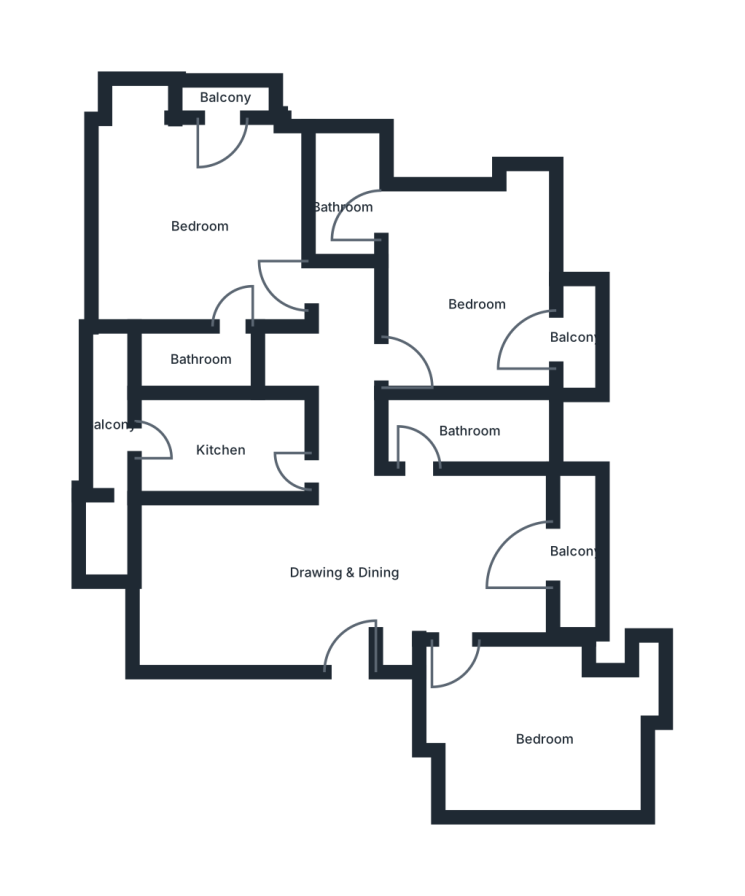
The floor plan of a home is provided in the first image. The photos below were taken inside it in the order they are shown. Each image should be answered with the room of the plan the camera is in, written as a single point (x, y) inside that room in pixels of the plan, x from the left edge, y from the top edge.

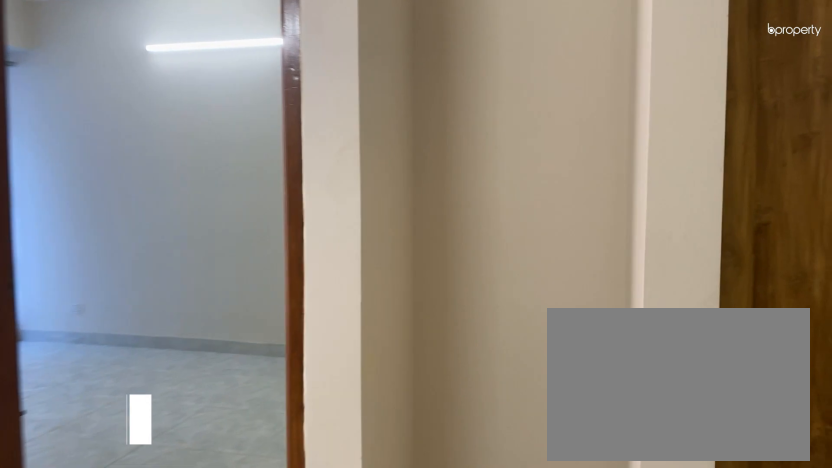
(348, 573)
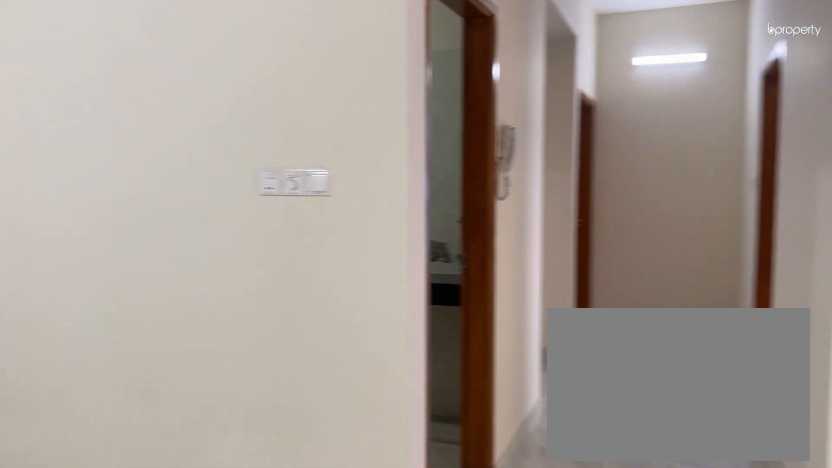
(348, 573)
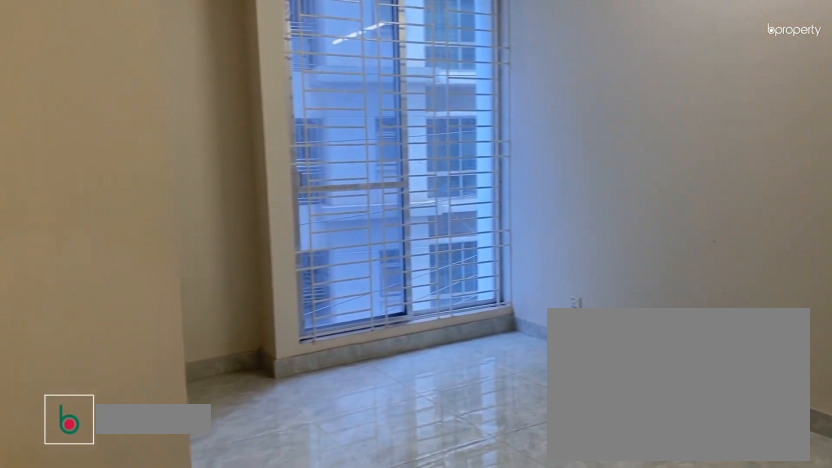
(545, 740)
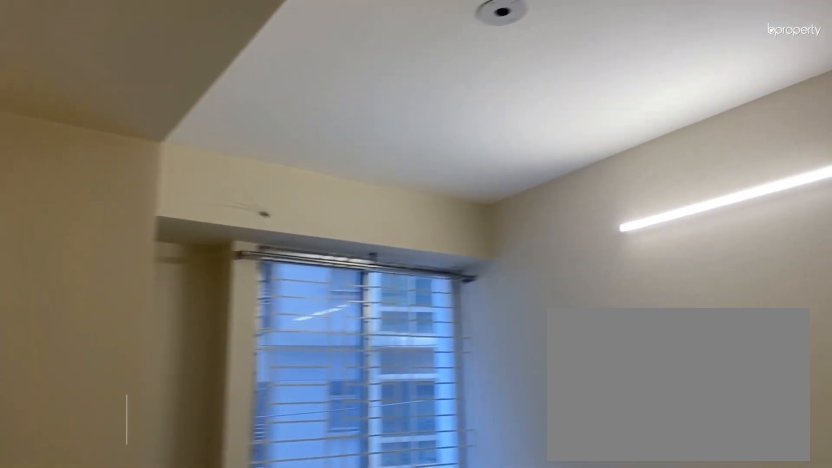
(545, 740)
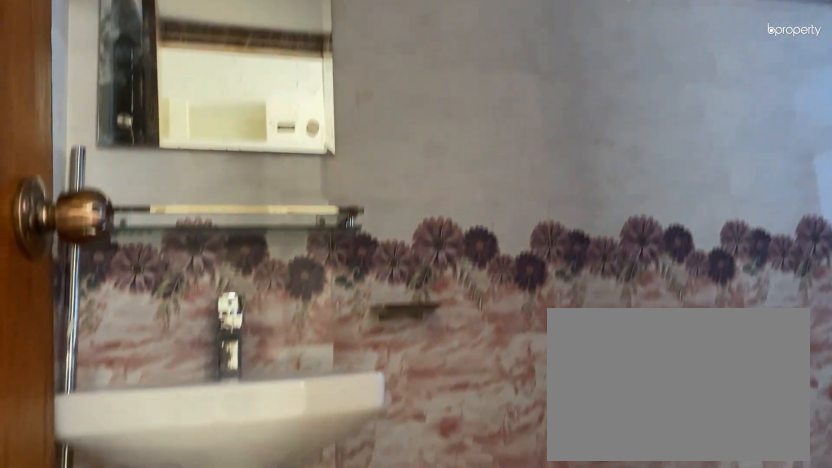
(471, 431)
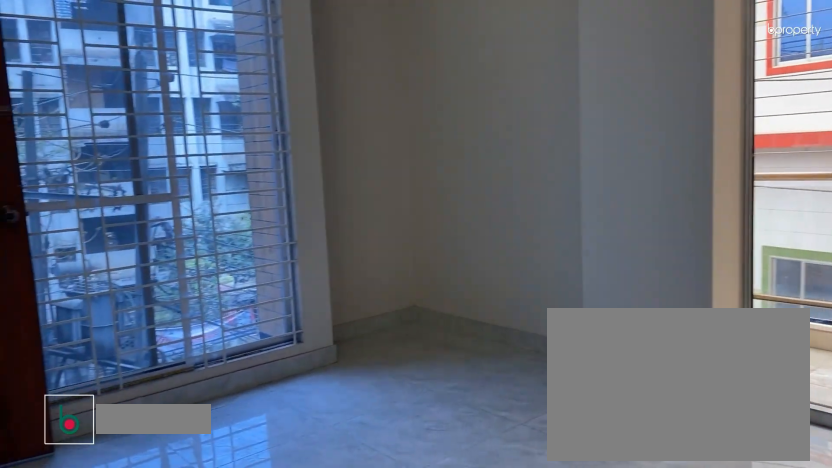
(481, 306)
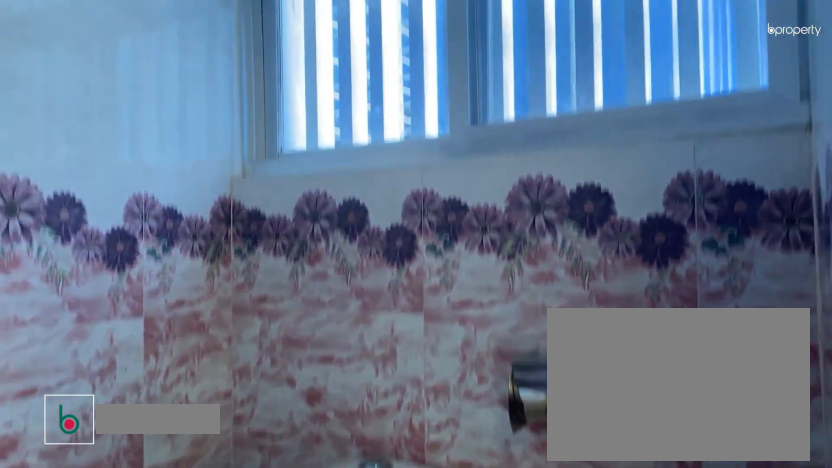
(342, 205)
